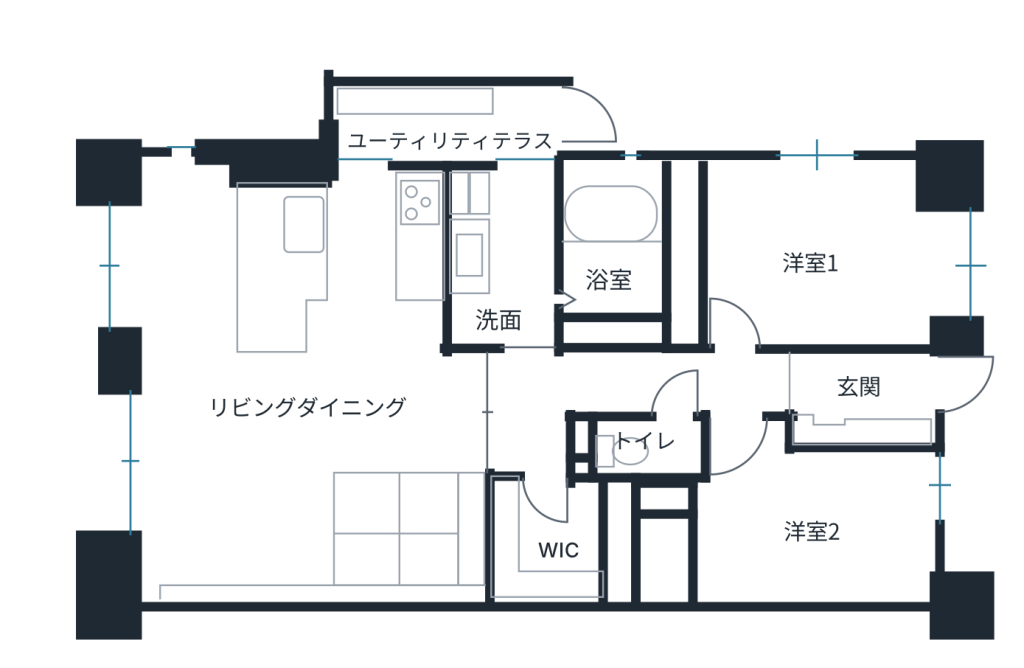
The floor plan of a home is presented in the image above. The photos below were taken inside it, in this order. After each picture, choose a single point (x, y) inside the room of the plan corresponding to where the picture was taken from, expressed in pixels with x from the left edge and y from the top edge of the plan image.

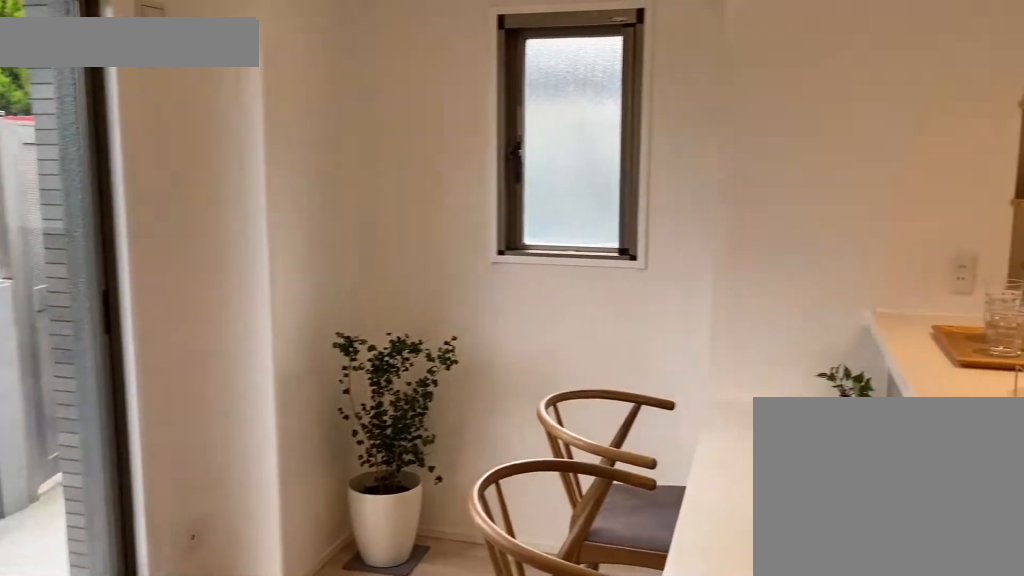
(220, 392)
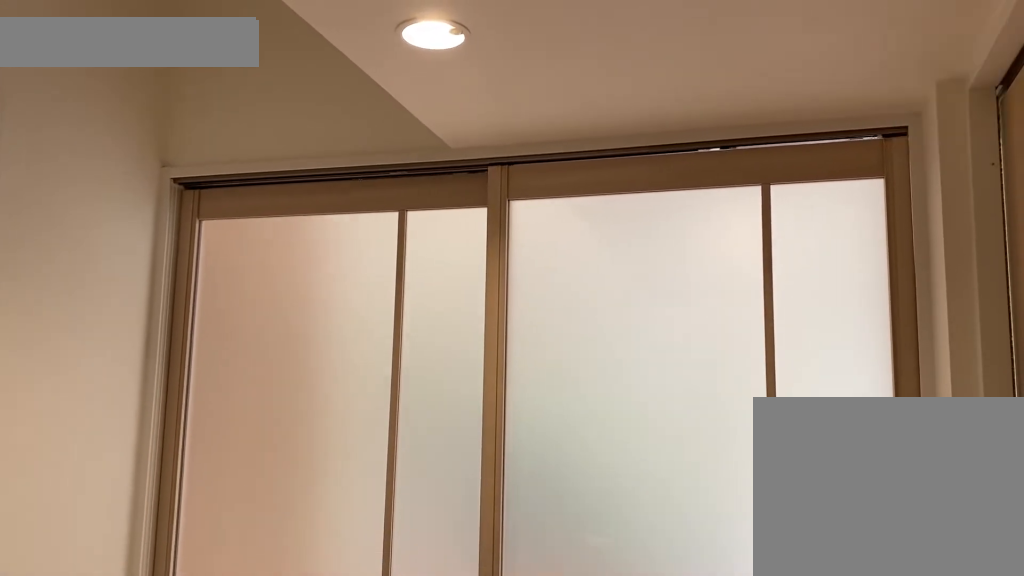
(484, 410)
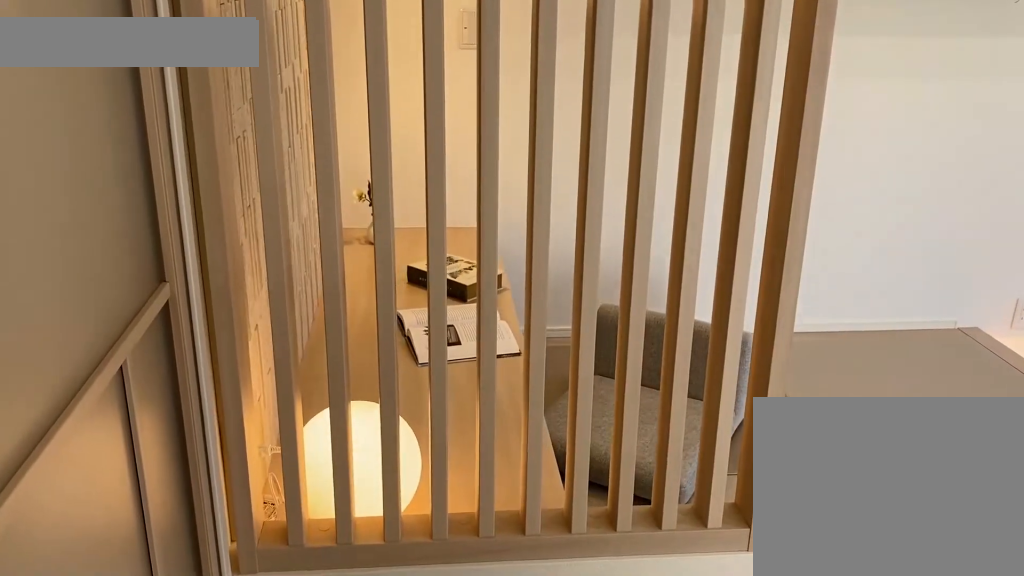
(408, 524)
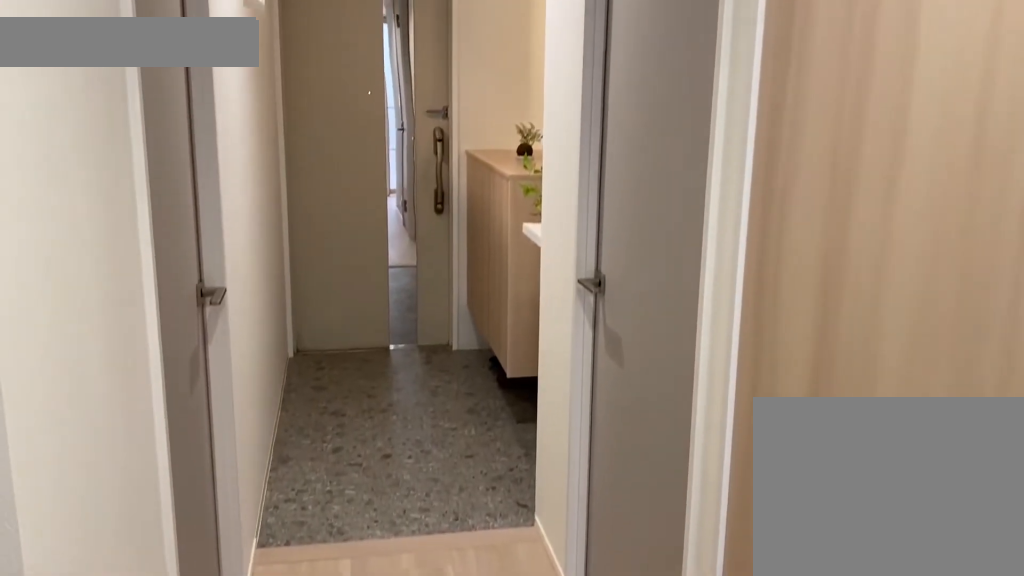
(636, 379)
